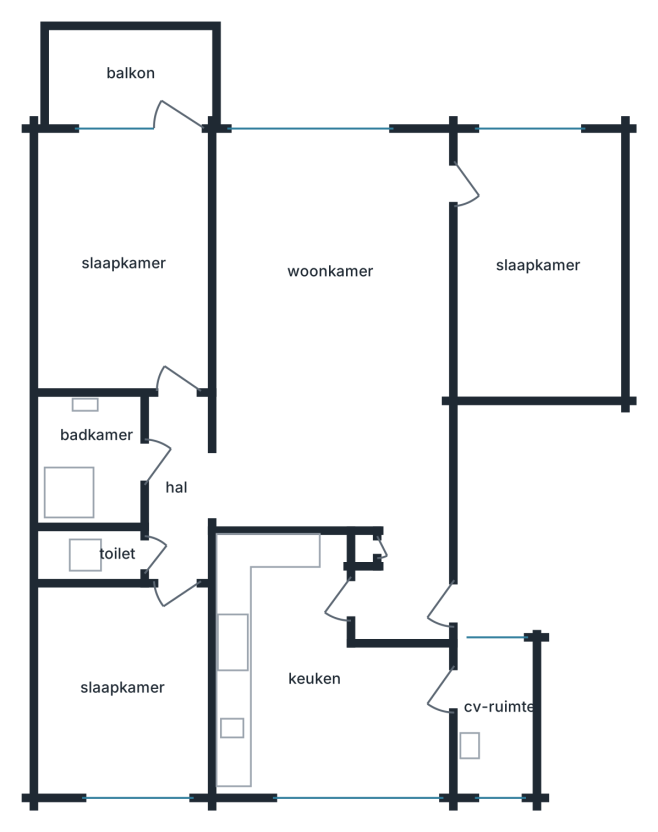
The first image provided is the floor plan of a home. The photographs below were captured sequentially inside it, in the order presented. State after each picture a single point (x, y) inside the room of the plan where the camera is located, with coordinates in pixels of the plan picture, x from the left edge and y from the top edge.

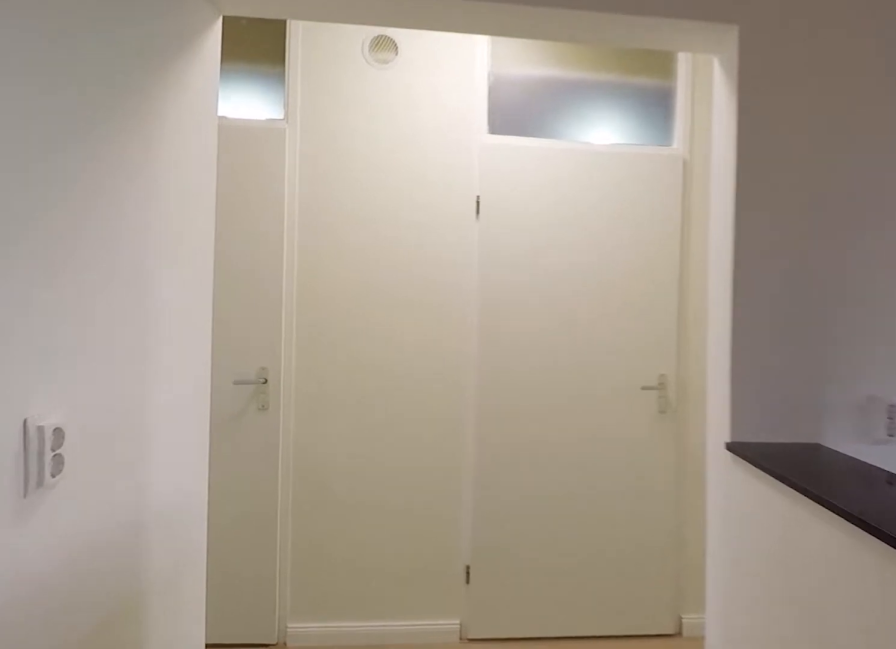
(339, 355)
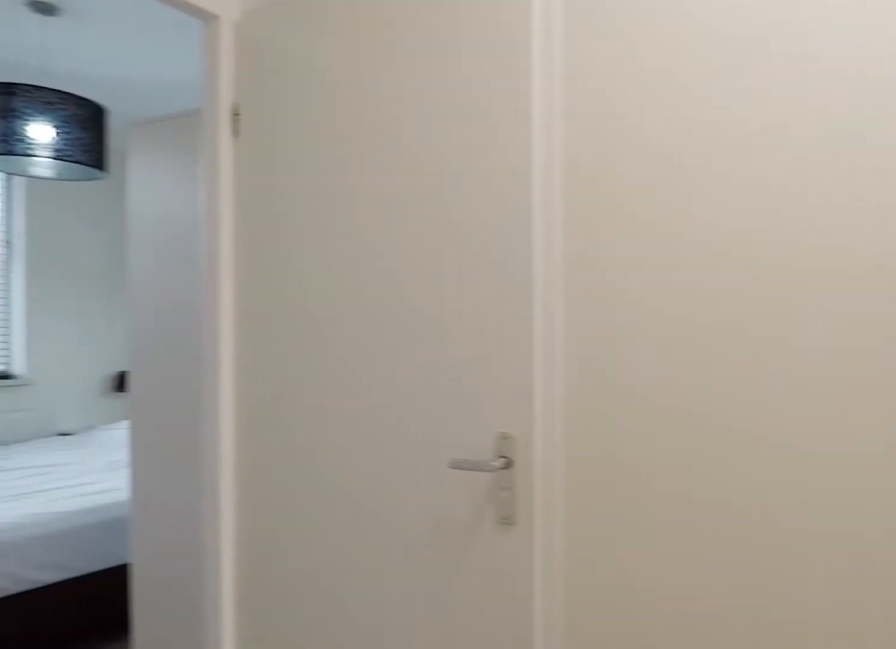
(176, 487)
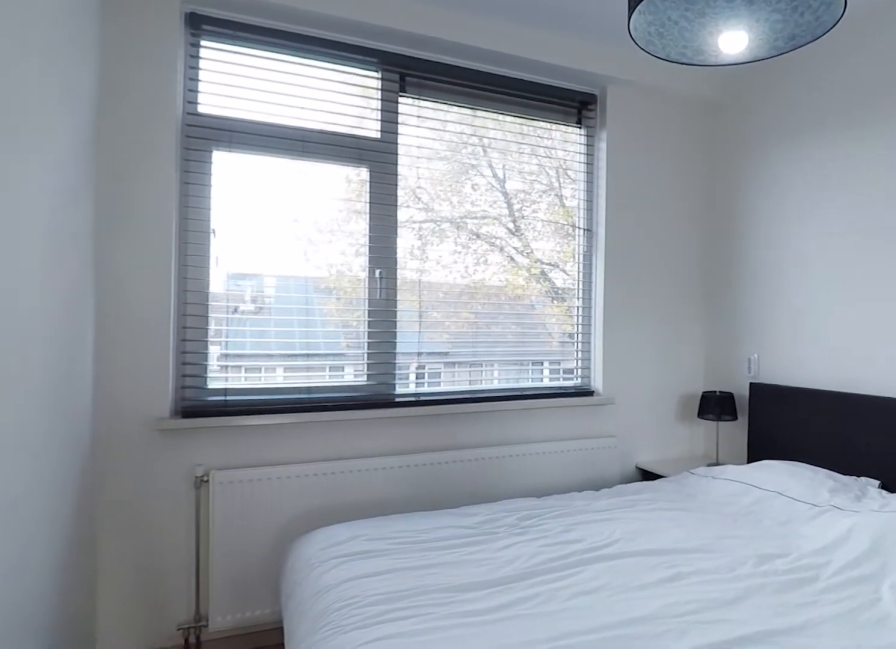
(123, 687)
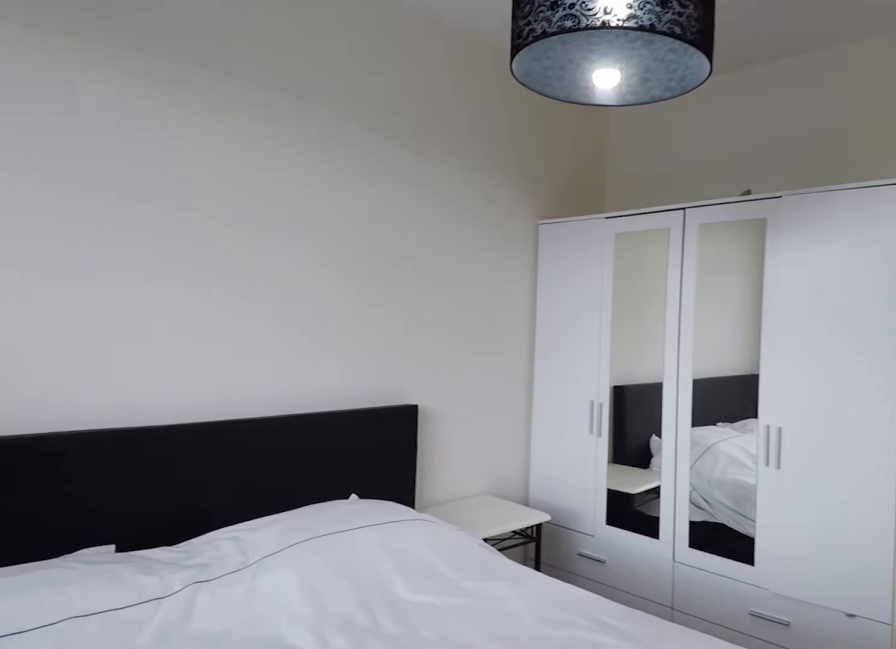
(123, 687)
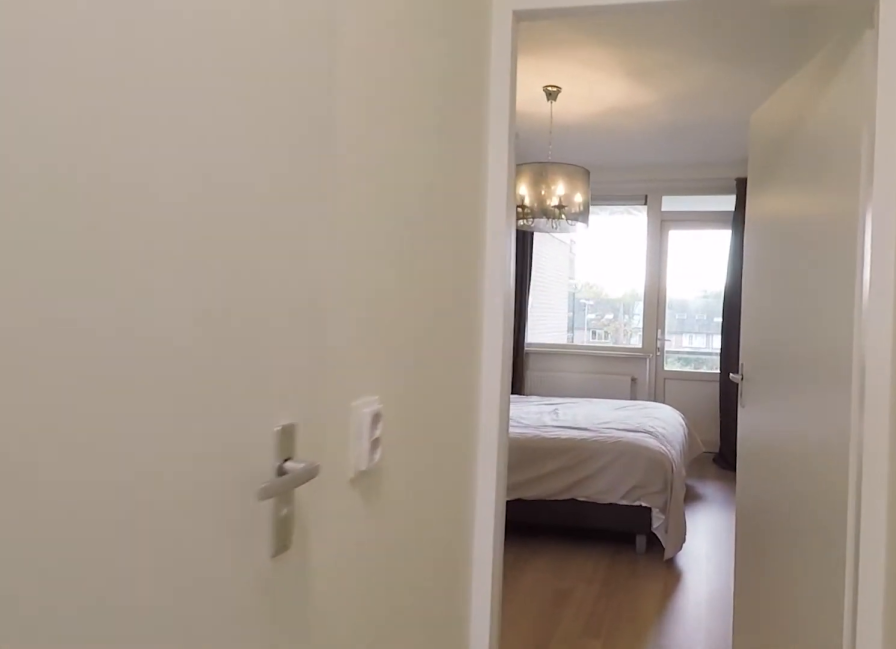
(176, 487)
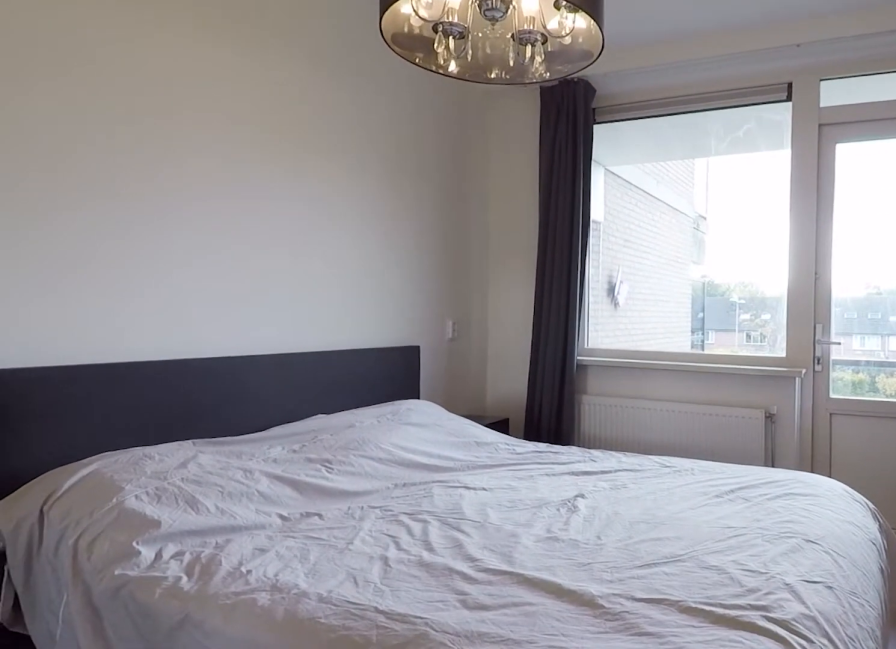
(123, 263)
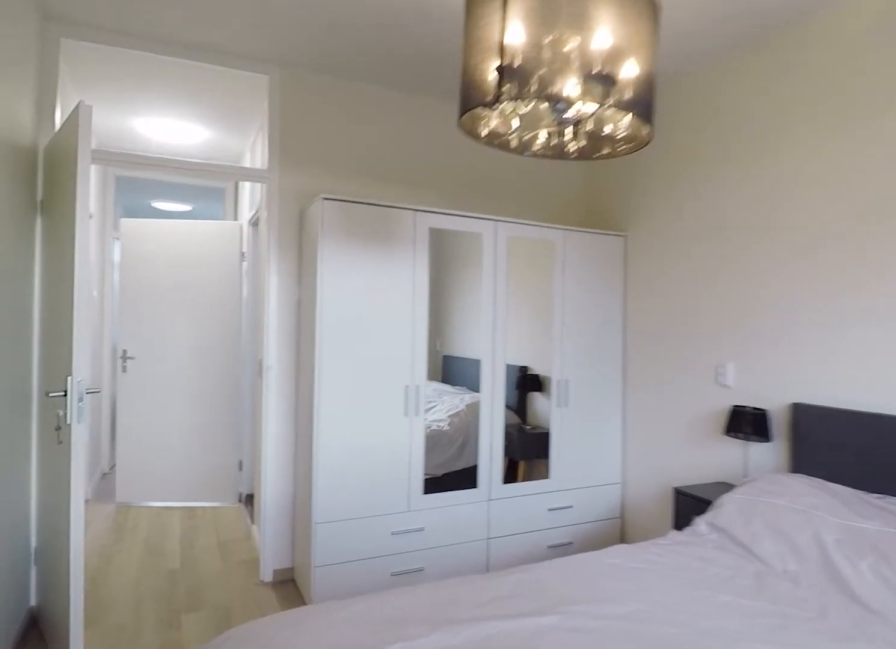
(123, 263)
